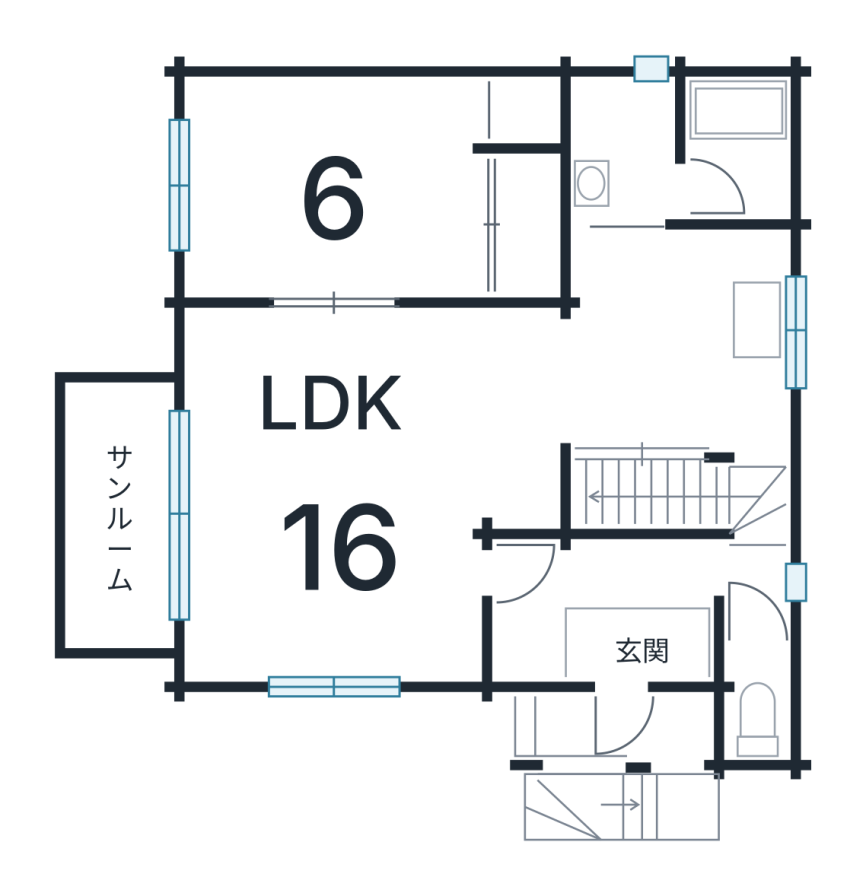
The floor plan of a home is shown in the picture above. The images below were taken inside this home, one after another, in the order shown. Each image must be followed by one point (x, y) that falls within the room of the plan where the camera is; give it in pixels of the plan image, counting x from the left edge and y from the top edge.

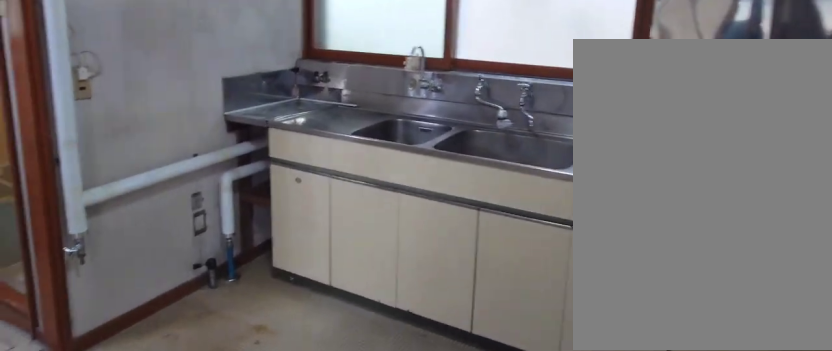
(653, 335)
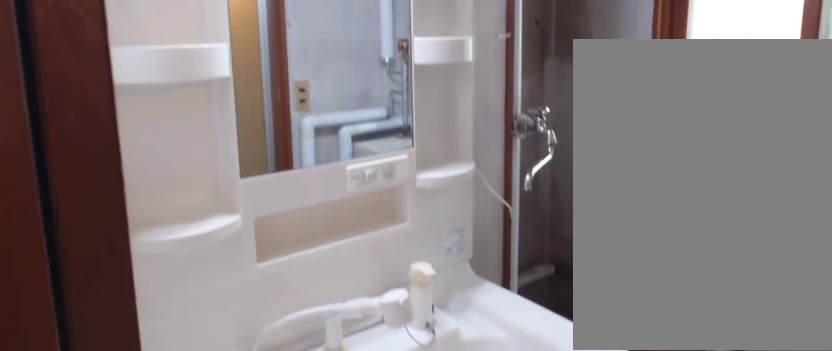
(594, 149)
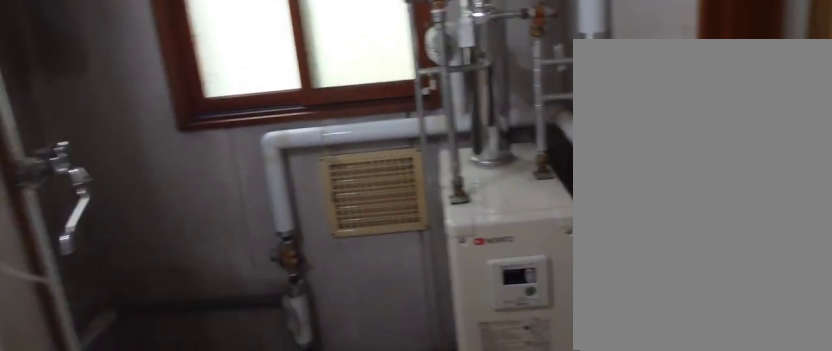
(594, 149)
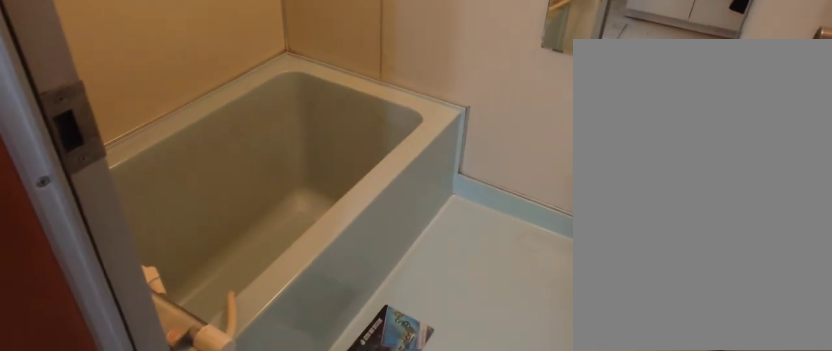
(732, 160)
